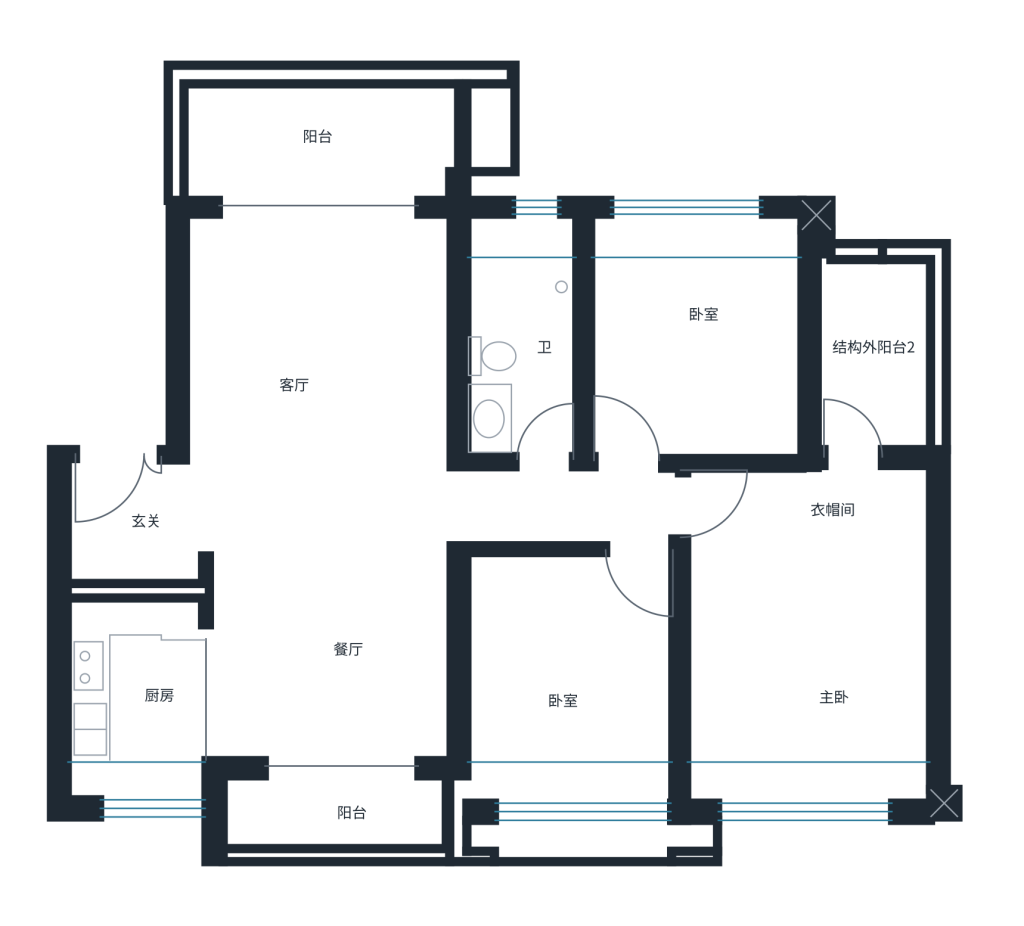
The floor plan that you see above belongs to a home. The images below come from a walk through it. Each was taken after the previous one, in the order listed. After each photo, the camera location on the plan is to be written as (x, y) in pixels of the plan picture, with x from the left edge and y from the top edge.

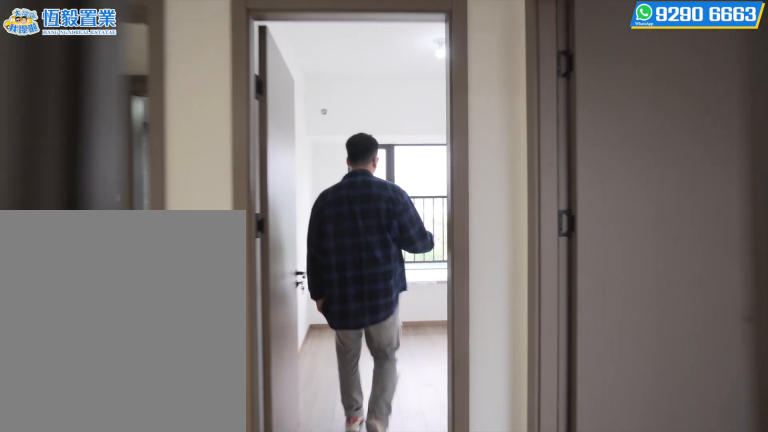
(633, 437)
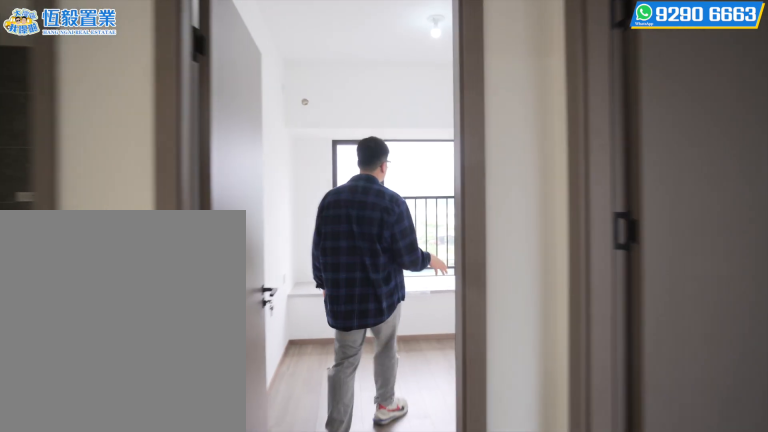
(631, 405)
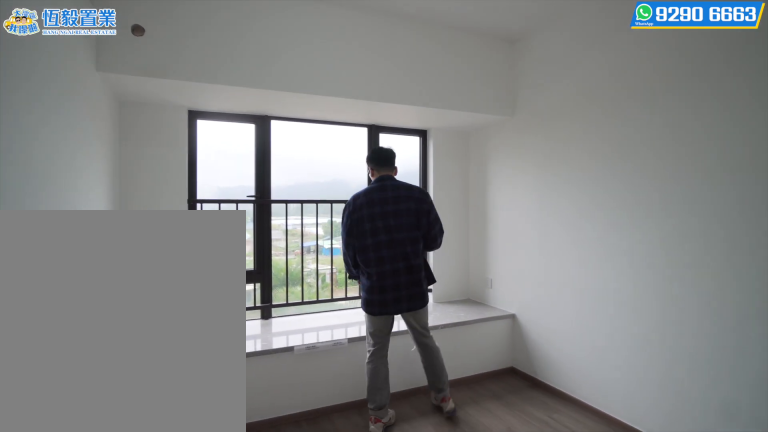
(684, 291)
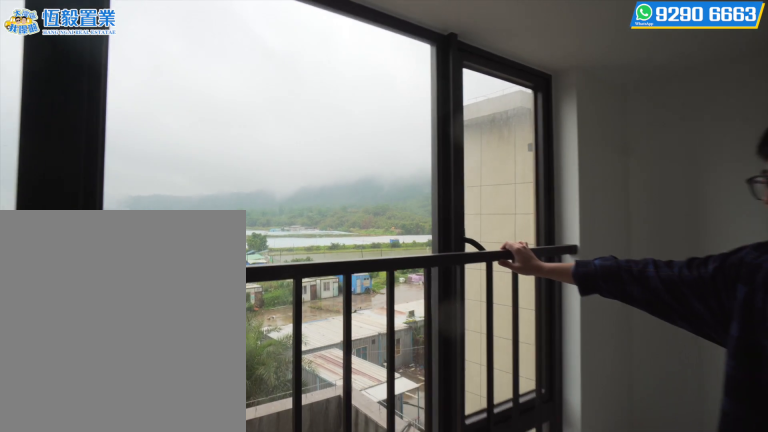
(742, 291)
